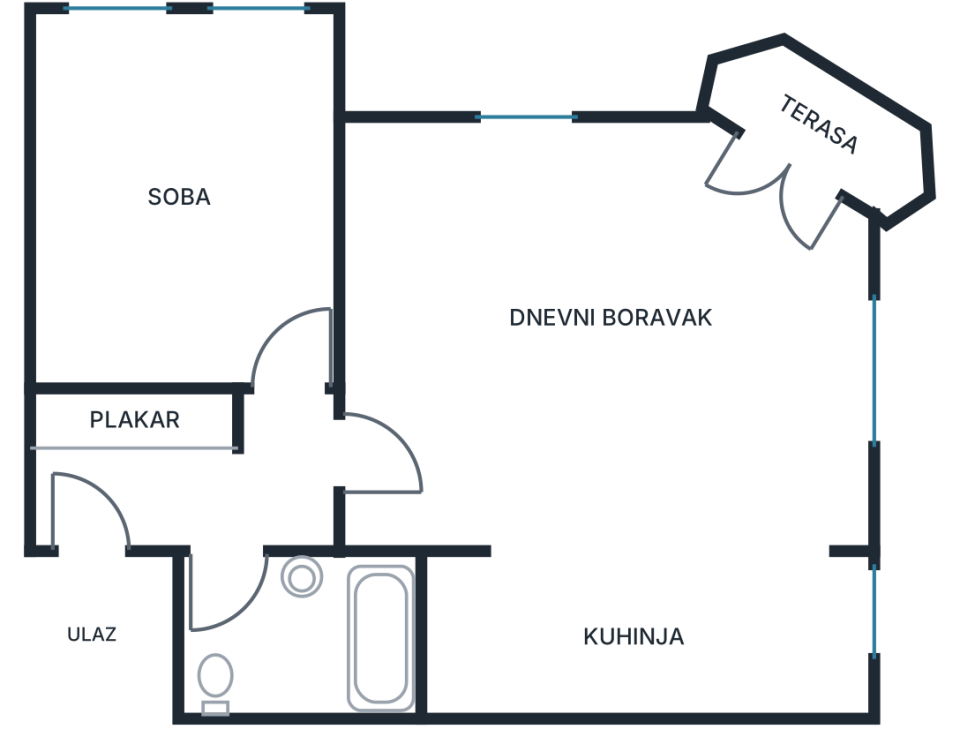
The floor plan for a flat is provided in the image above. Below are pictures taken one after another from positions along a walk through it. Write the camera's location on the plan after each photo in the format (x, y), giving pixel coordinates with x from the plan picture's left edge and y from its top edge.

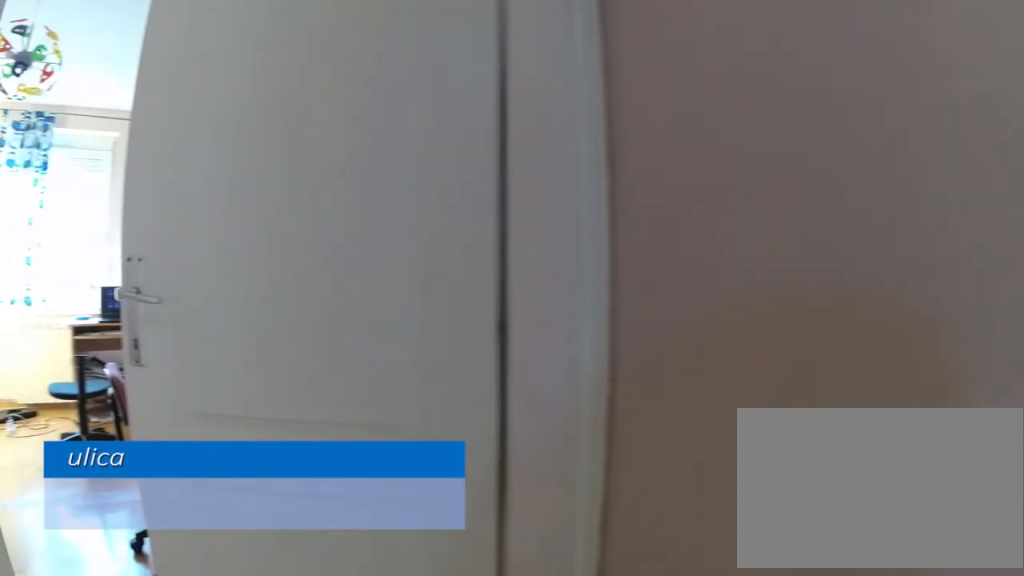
(270, 471)
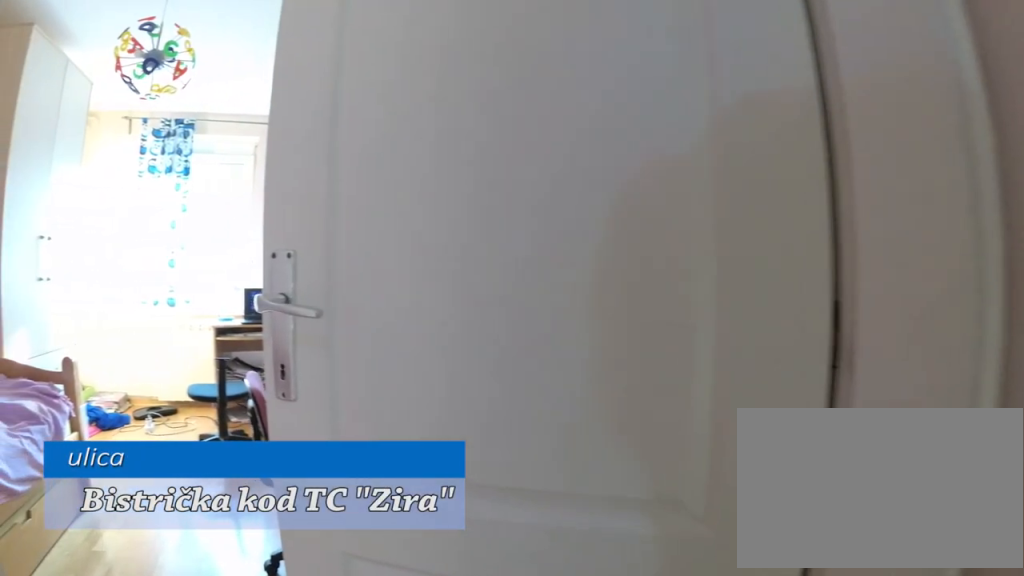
(273, 459)
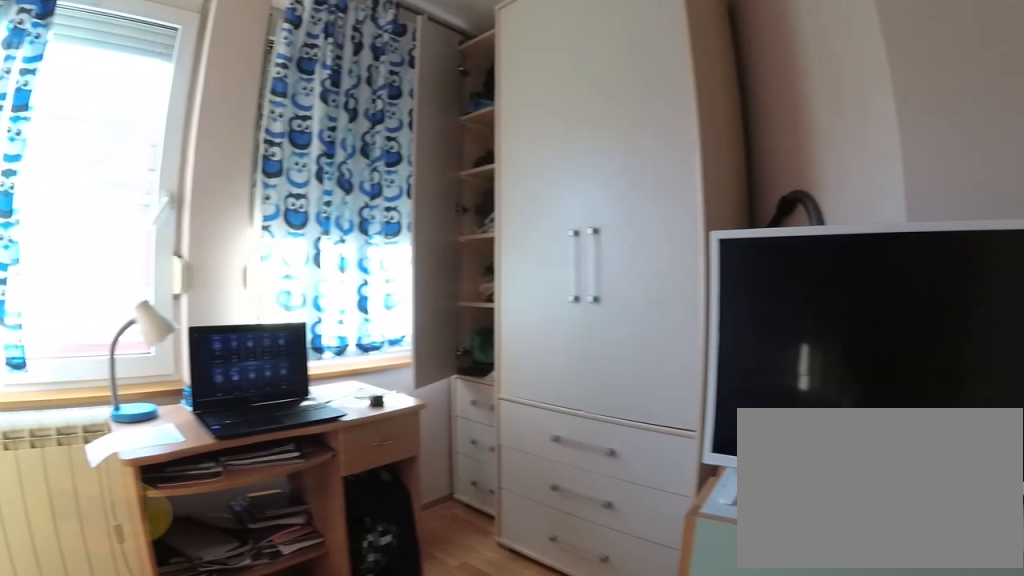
(154, 202)
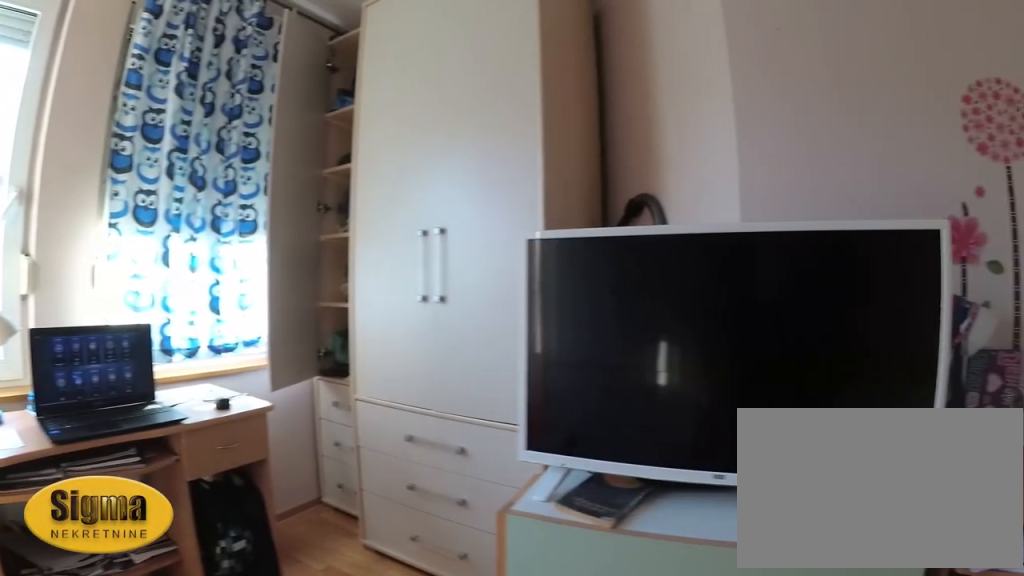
(147, 200)
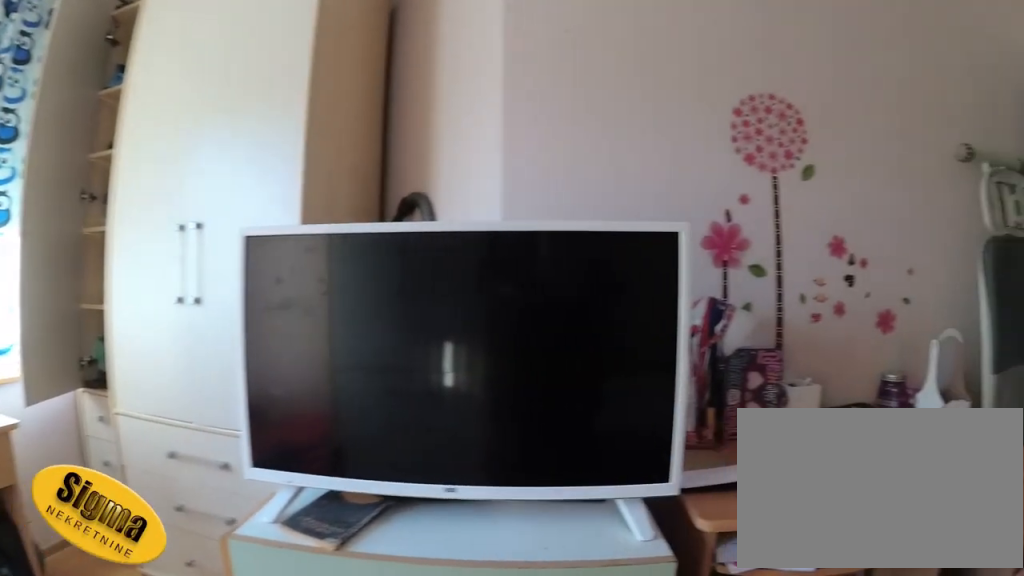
(147, 188)
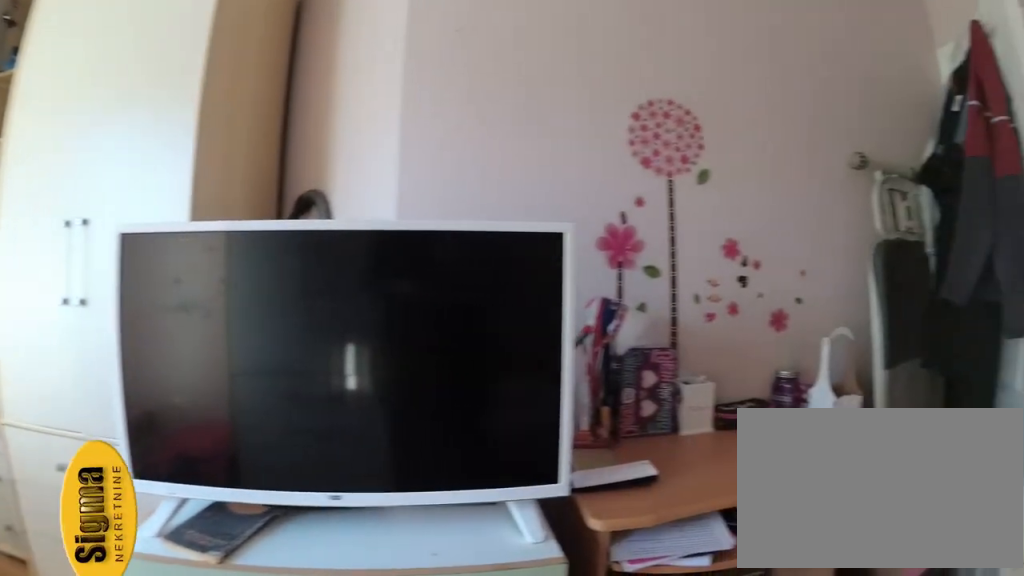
(152, 185)
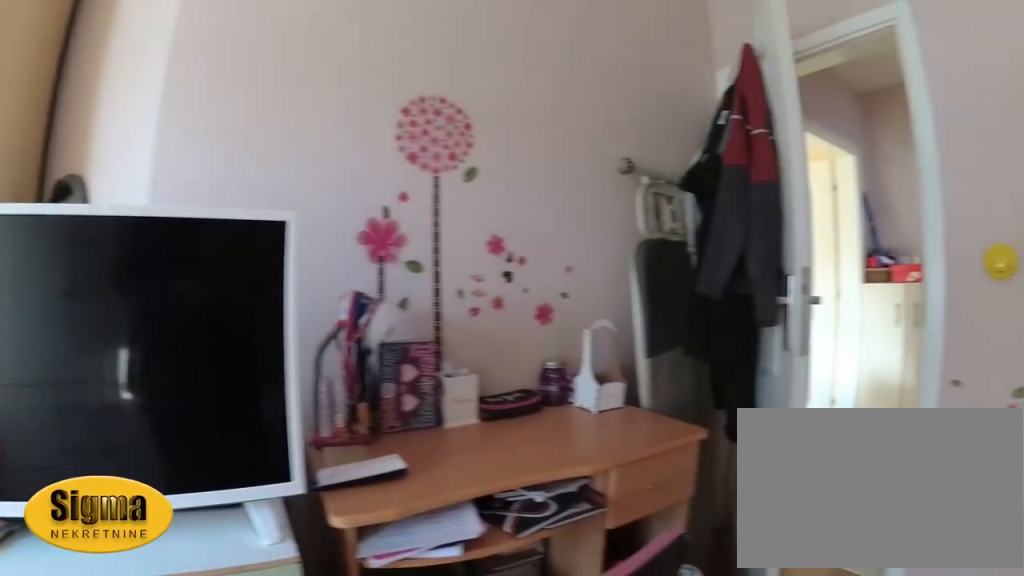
(162, 180)
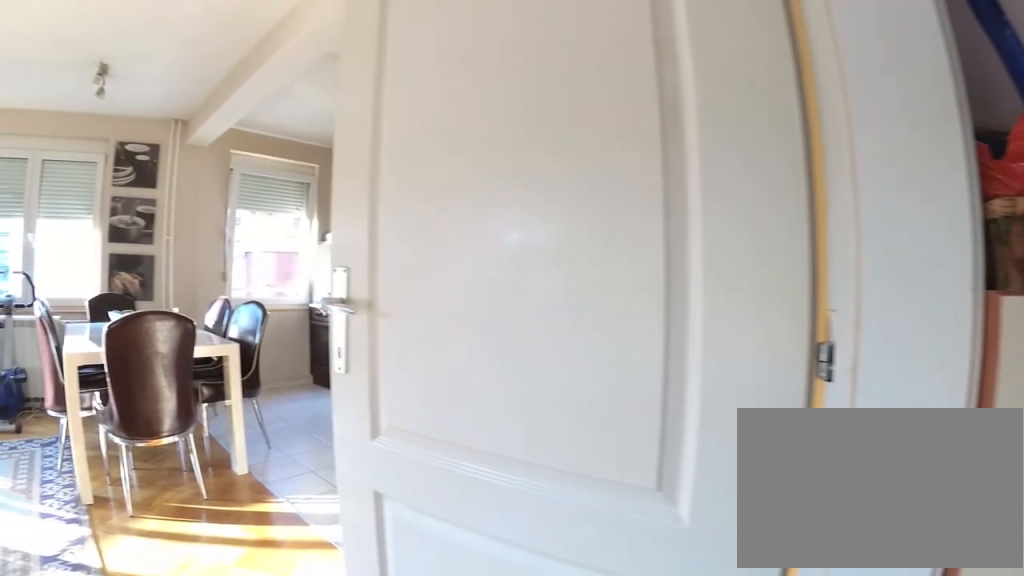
(289, 432)
